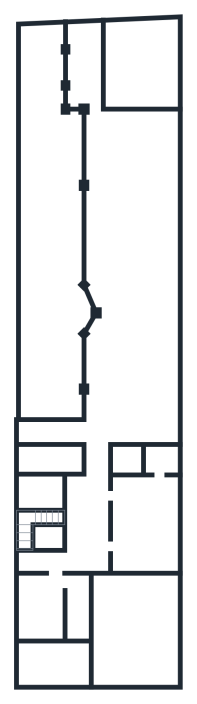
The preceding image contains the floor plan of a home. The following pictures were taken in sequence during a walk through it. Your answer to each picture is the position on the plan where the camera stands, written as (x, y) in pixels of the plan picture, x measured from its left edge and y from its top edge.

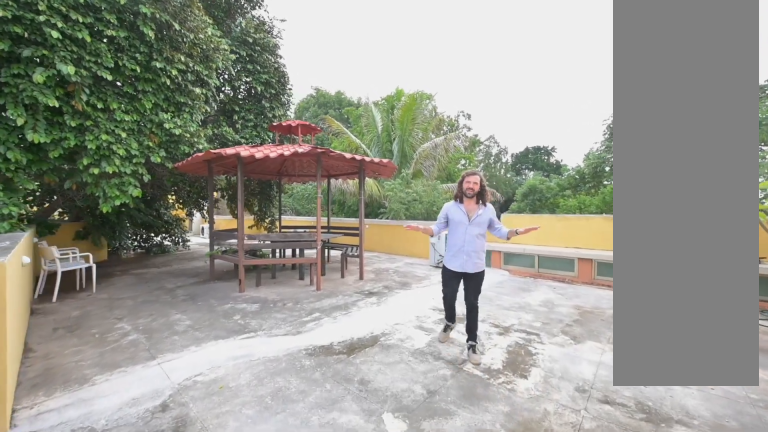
(131, 407)
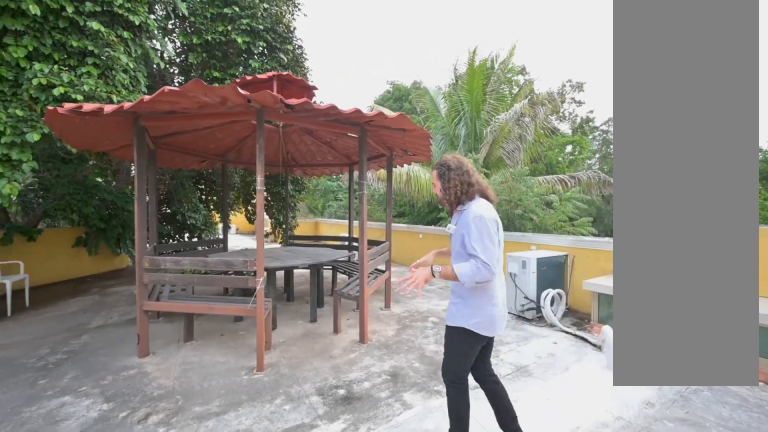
(142, 403)
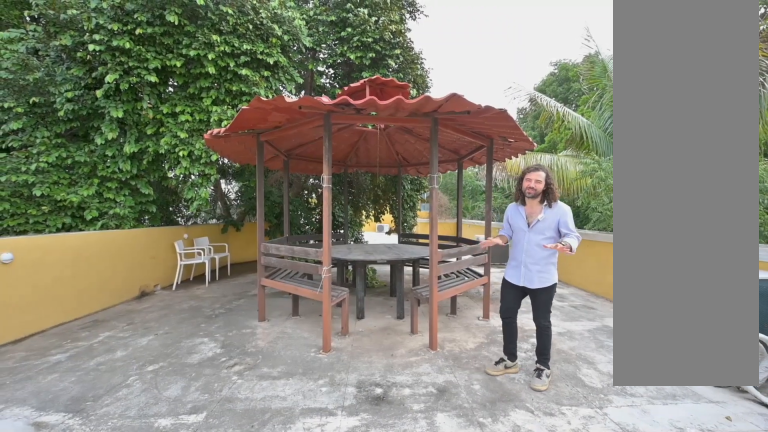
(148, 399)
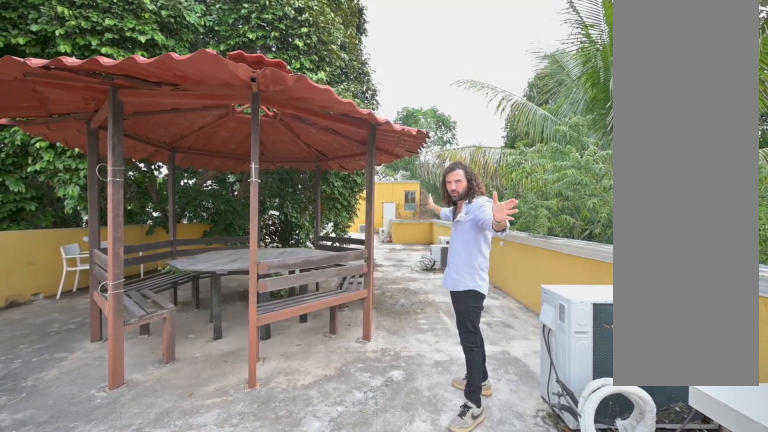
(160, 398)
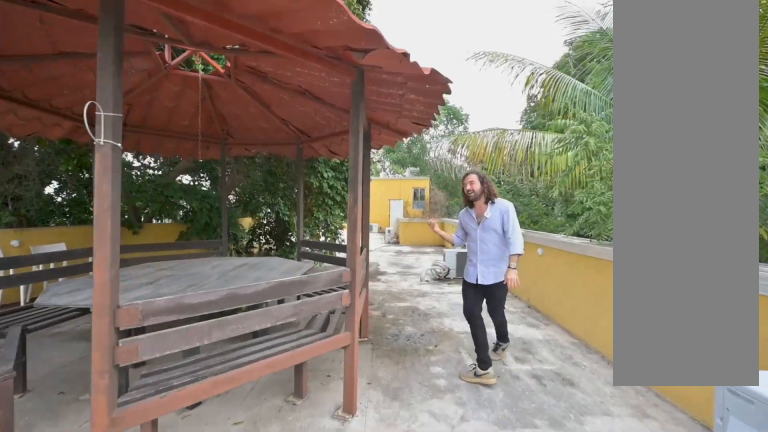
(156, 382)
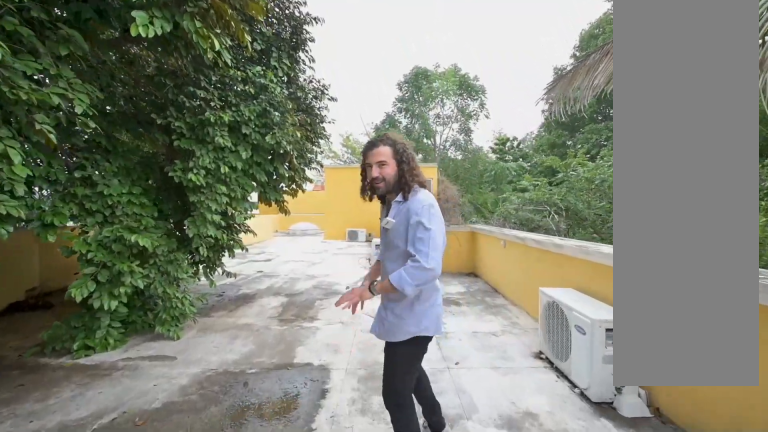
(151, 329)
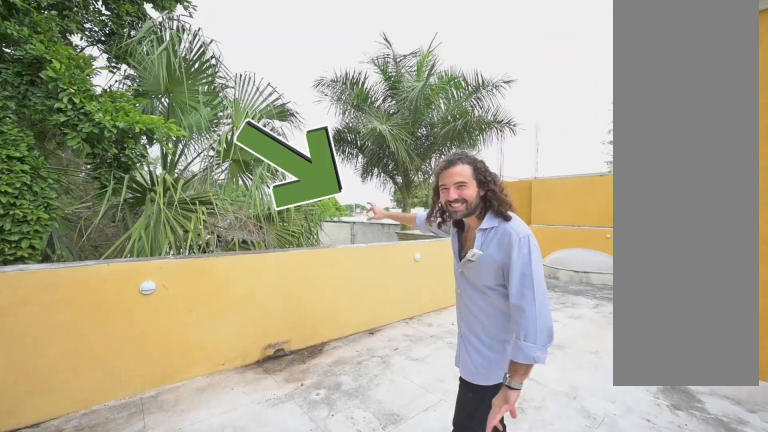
(124, 170)
